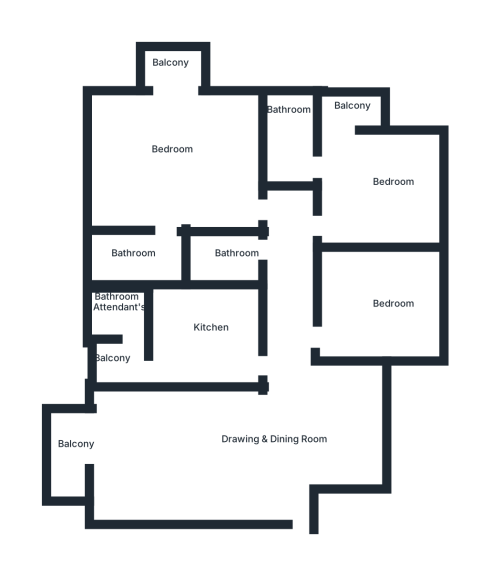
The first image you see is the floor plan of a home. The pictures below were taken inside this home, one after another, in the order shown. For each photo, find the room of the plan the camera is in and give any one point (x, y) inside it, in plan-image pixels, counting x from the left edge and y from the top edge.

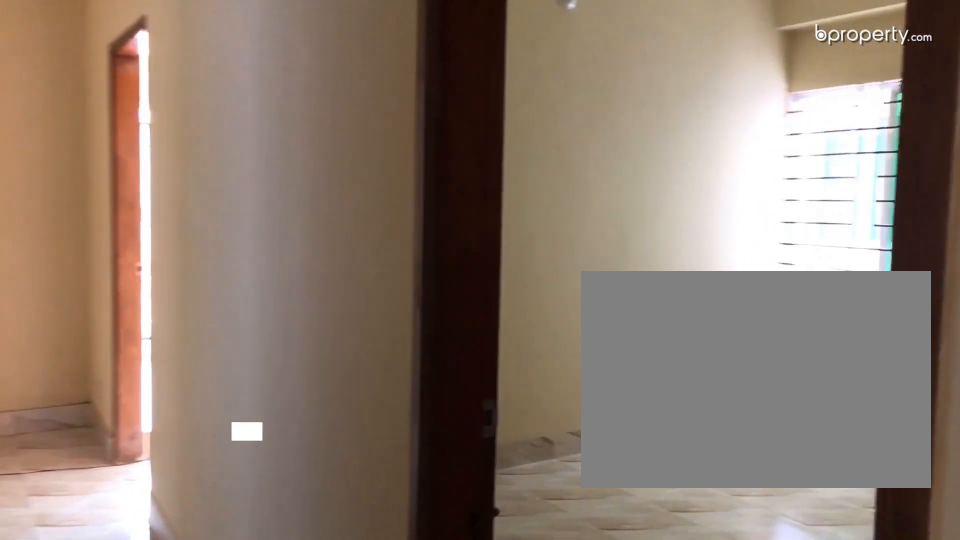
(360, 313)
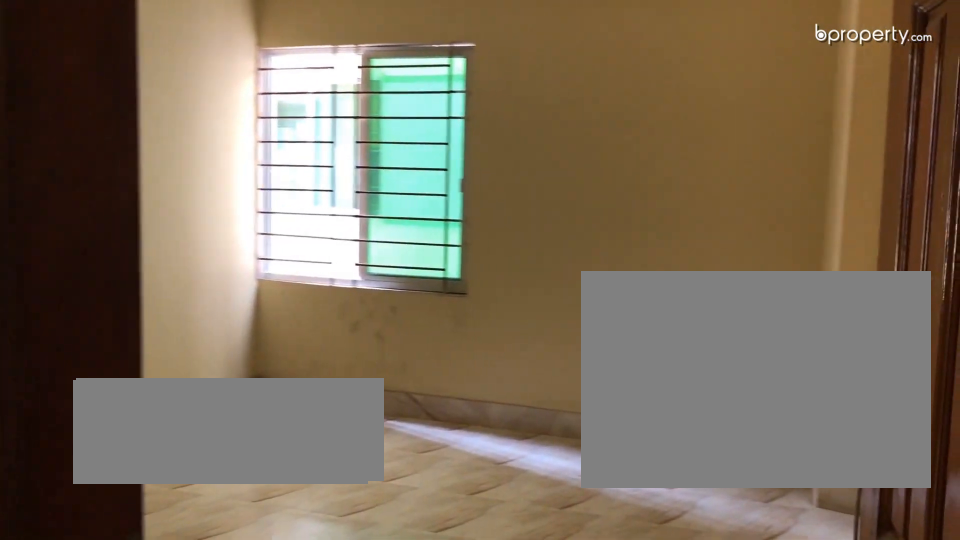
(360, 313)
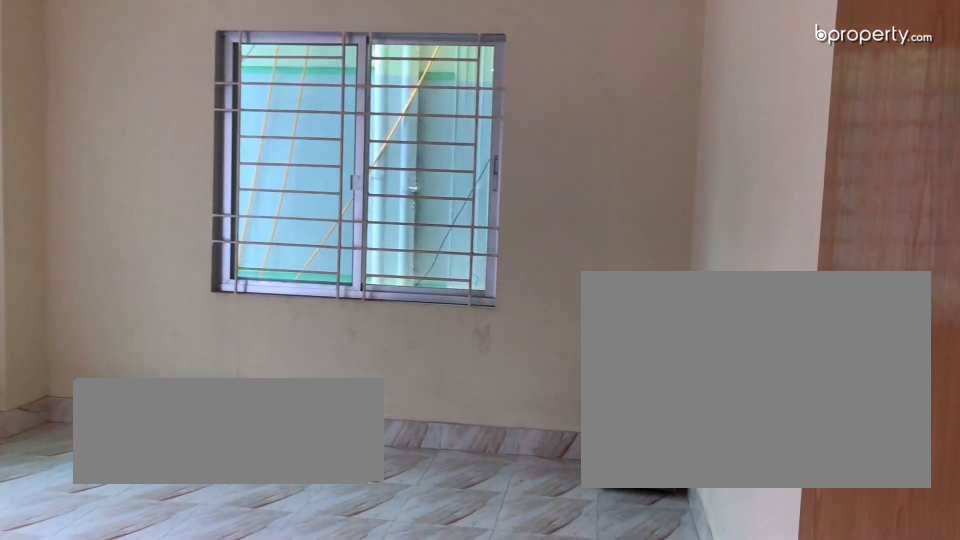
(347, 177)
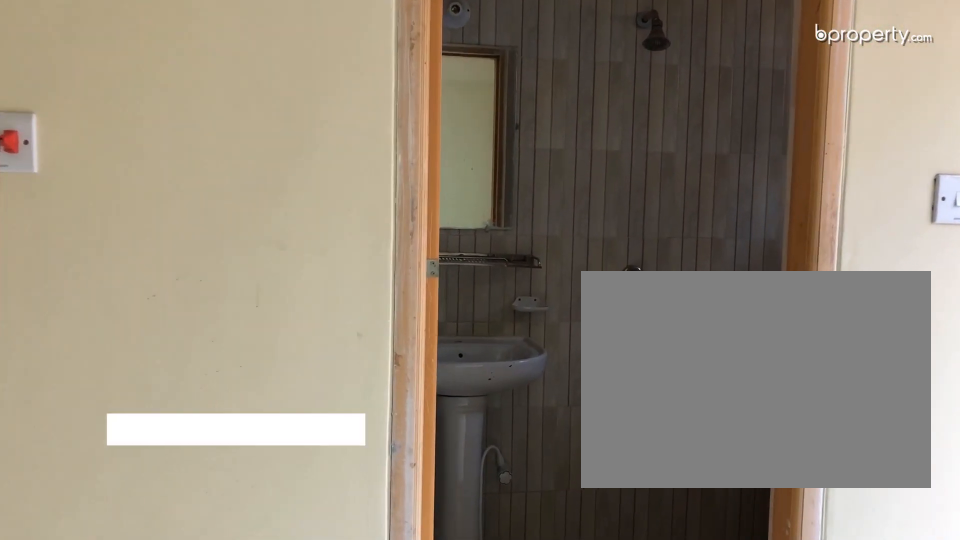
(347, 177)
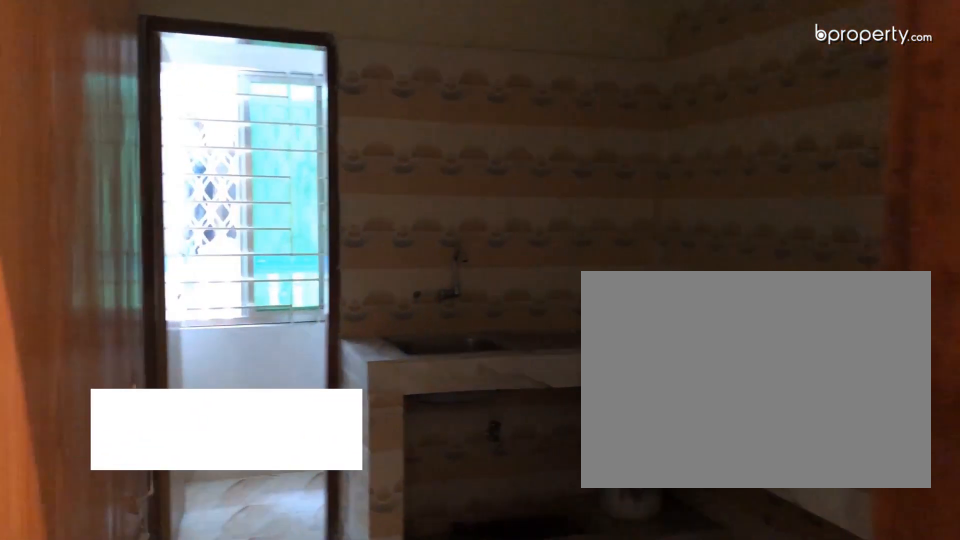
(214, 338)
